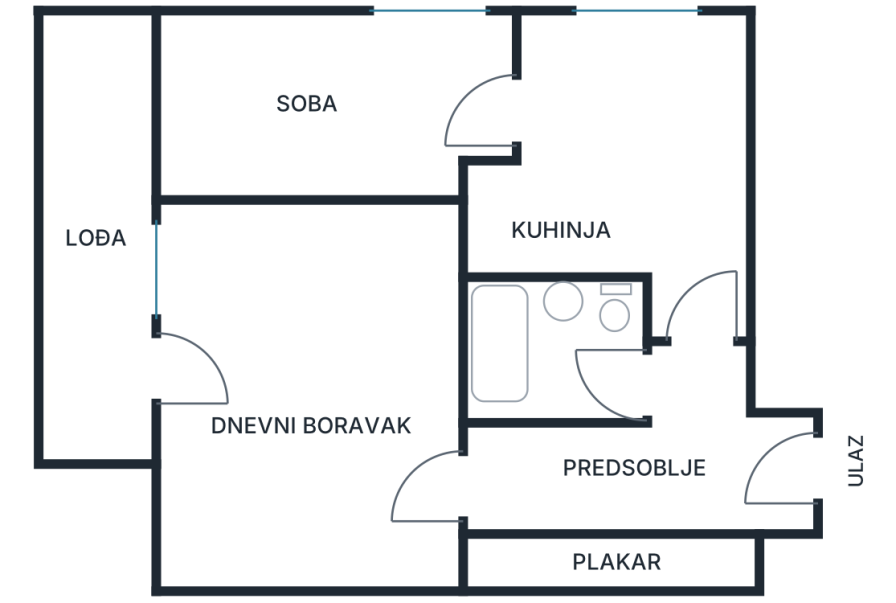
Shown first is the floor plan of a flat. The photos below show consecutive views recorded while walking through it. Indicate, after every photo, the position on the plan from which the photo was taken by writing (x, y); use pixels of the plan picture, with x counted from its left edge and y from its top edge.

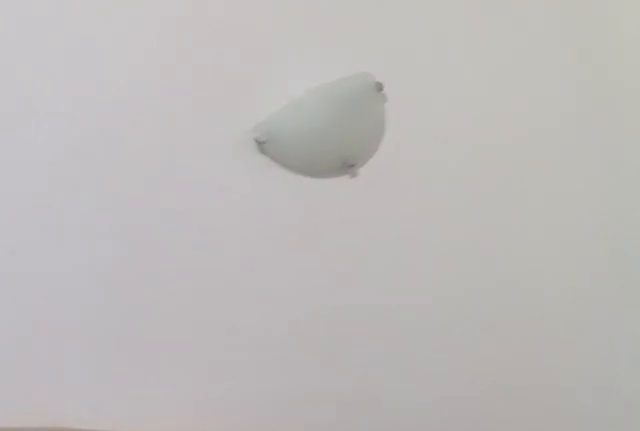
(435, 306)
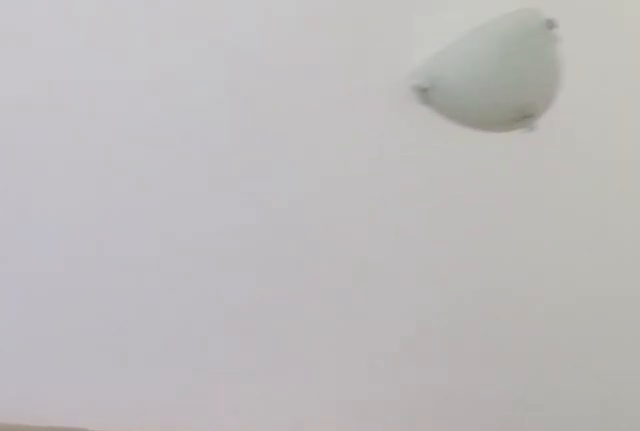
(438, 303)
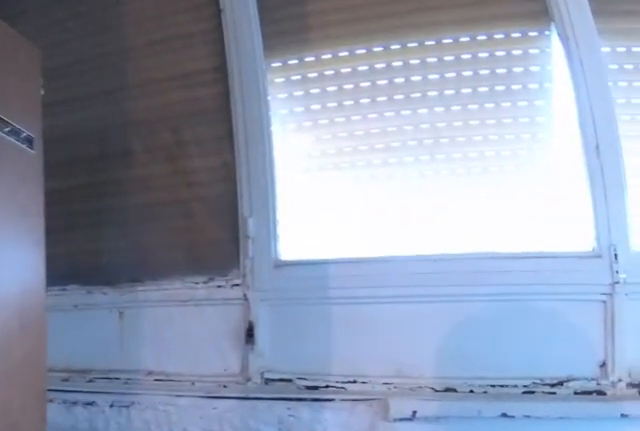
(176, 362)
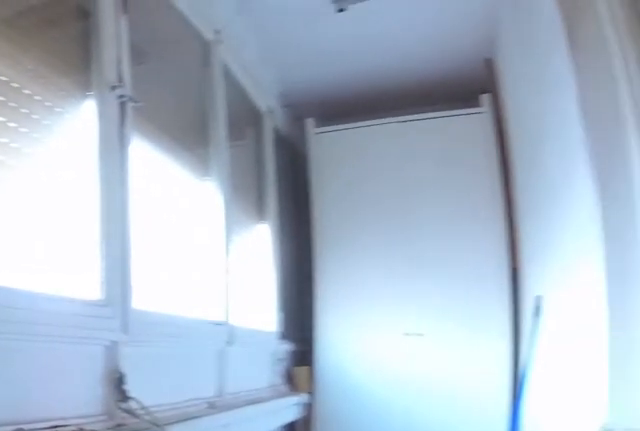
(108, 401)
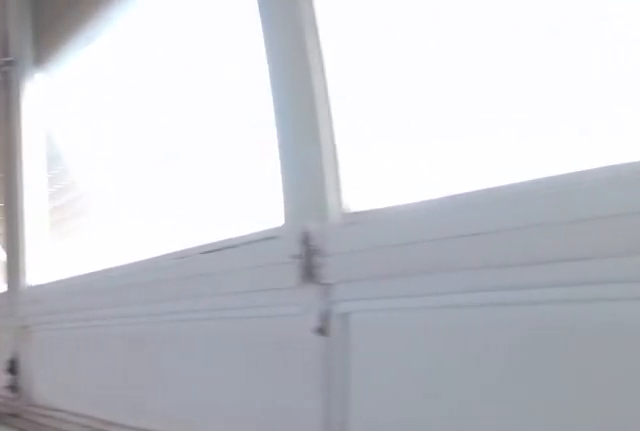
(105, 74)
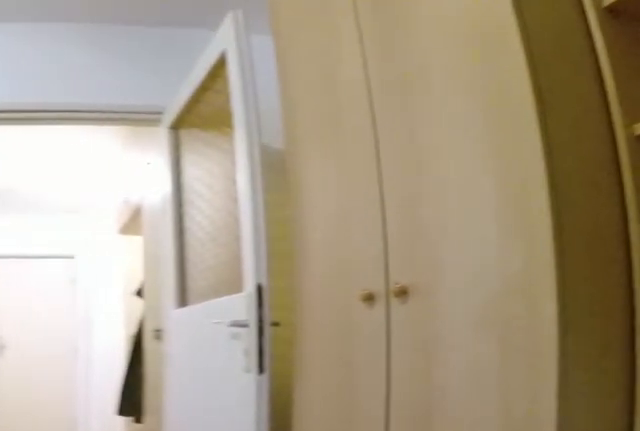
(213, 441)
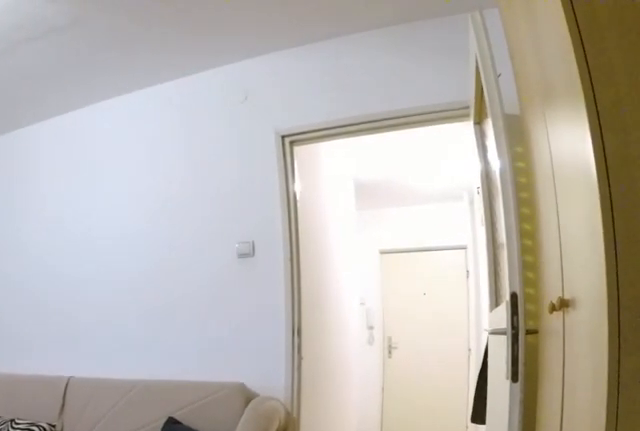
(210, 529)
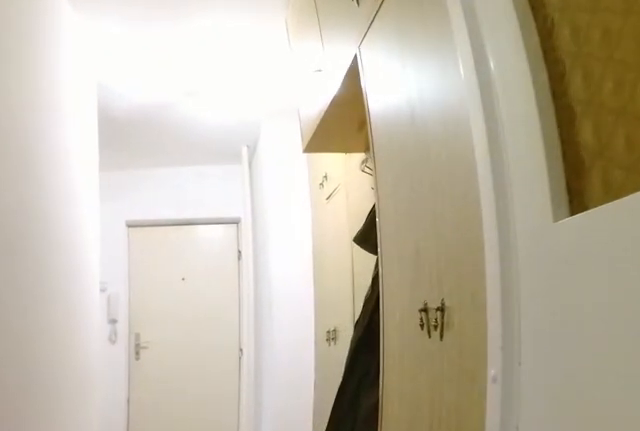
(401, 503)
